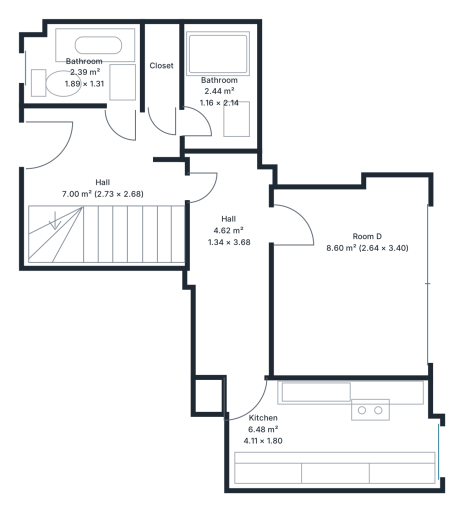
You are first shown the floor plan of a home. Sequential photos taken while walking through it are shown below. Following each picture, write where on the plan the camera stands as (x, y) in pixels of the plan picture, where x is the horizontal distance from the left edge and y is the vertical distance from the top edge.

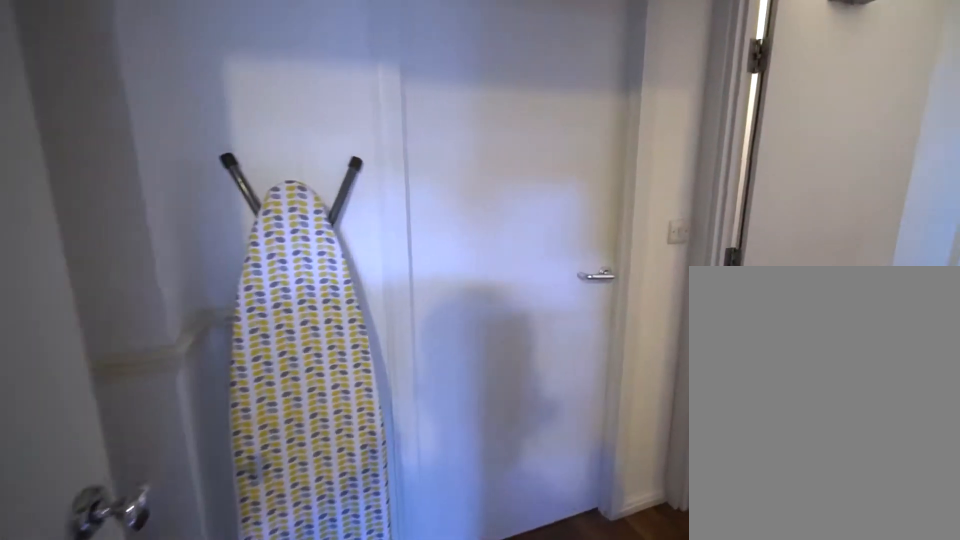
(192, 189)
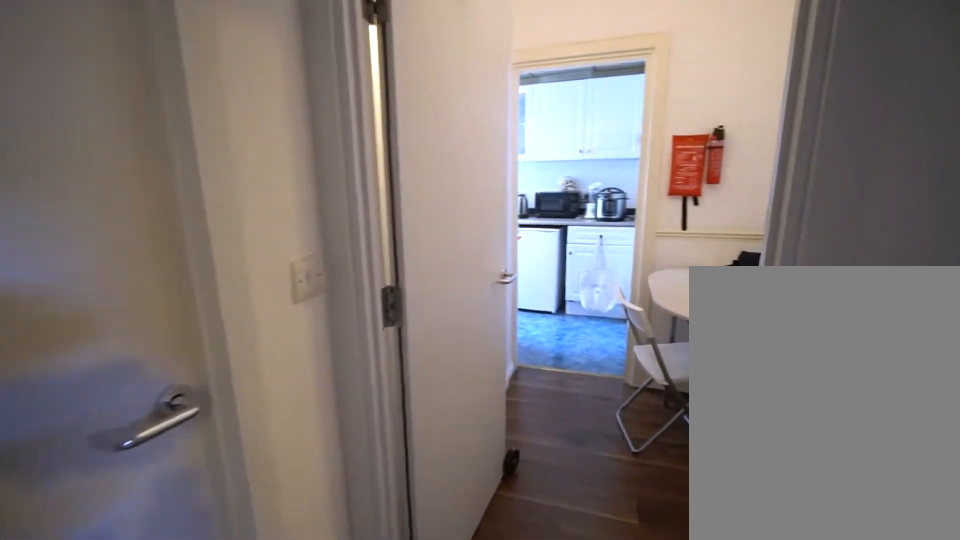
(225, 193)
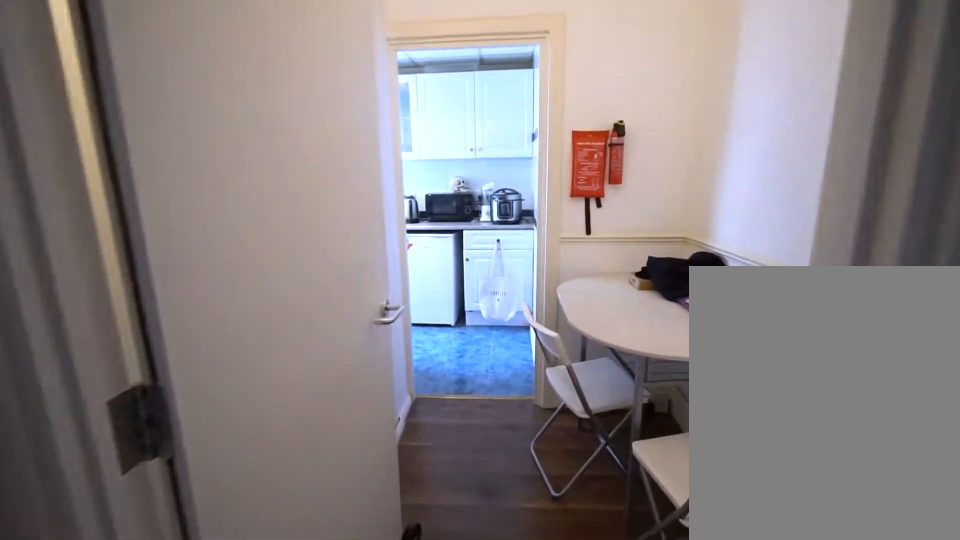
(234, 224)
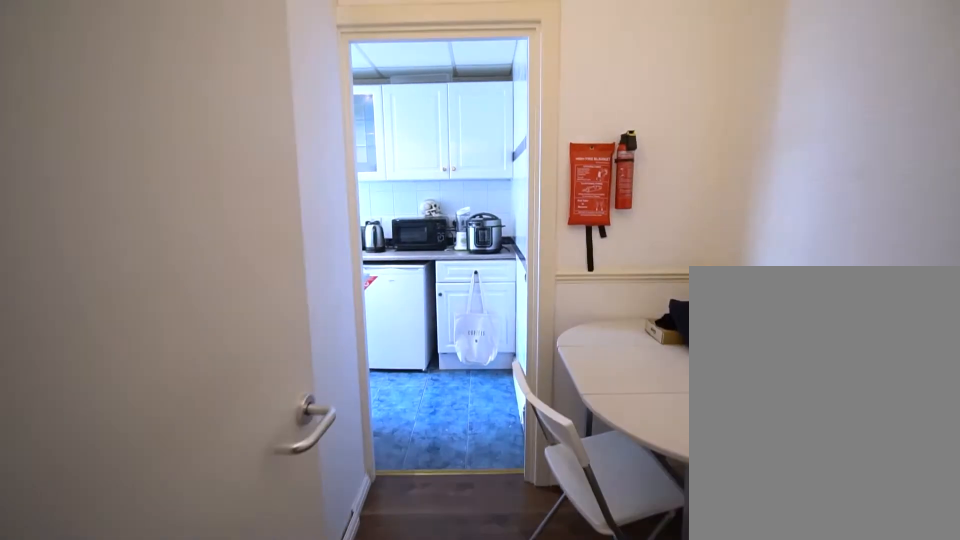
(237, 254)
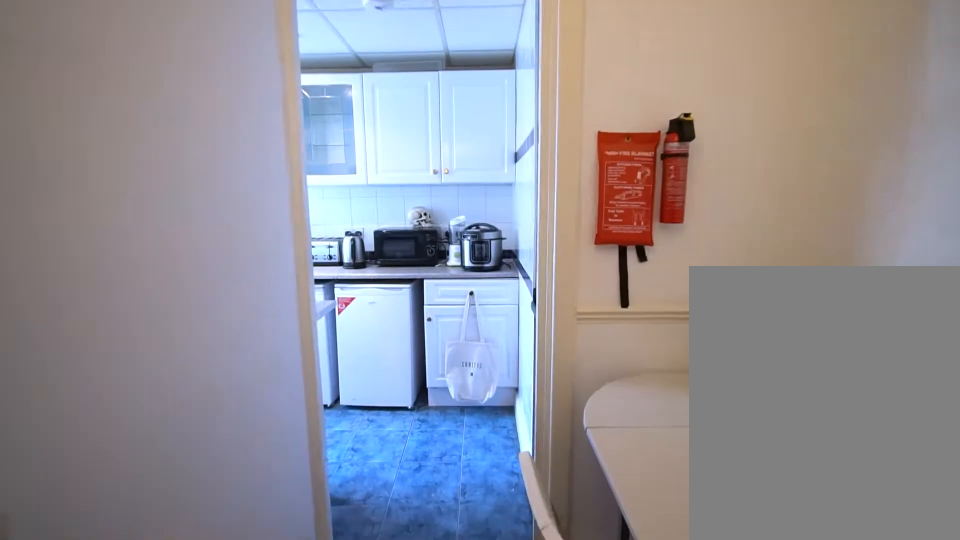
(240, 285)
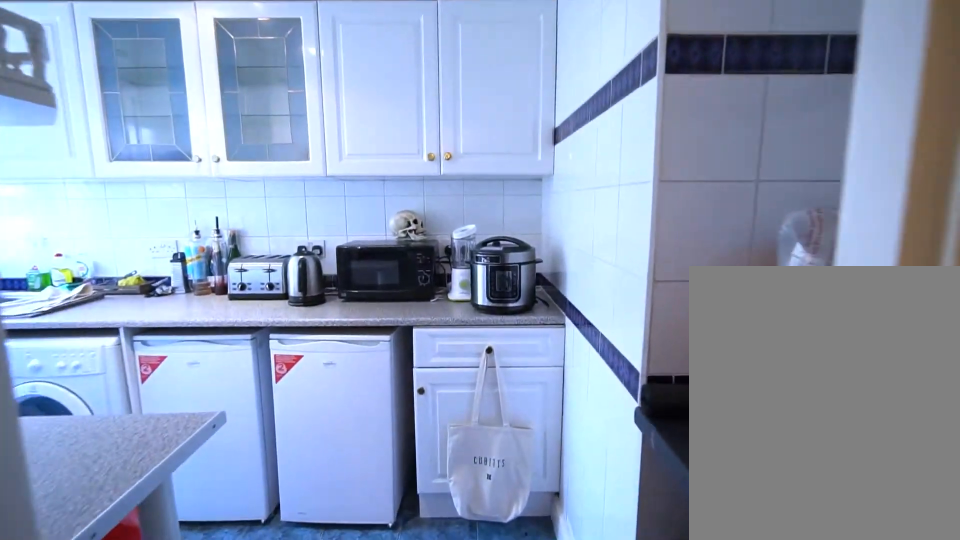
(248, 362)
